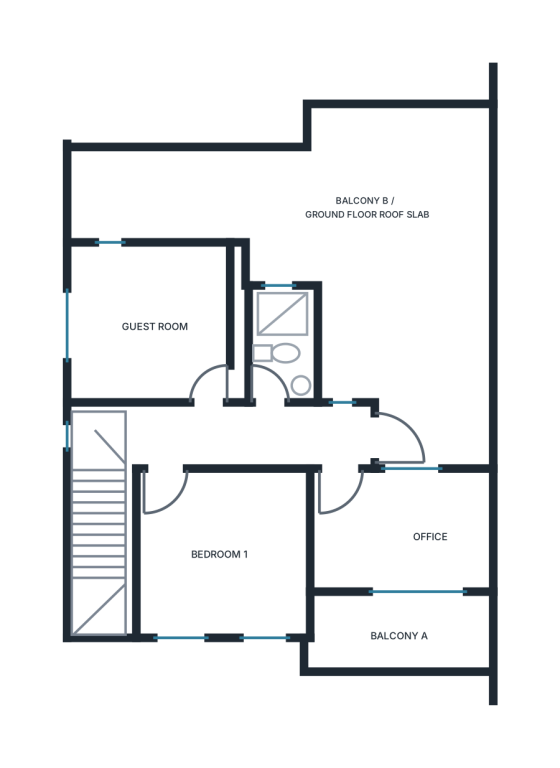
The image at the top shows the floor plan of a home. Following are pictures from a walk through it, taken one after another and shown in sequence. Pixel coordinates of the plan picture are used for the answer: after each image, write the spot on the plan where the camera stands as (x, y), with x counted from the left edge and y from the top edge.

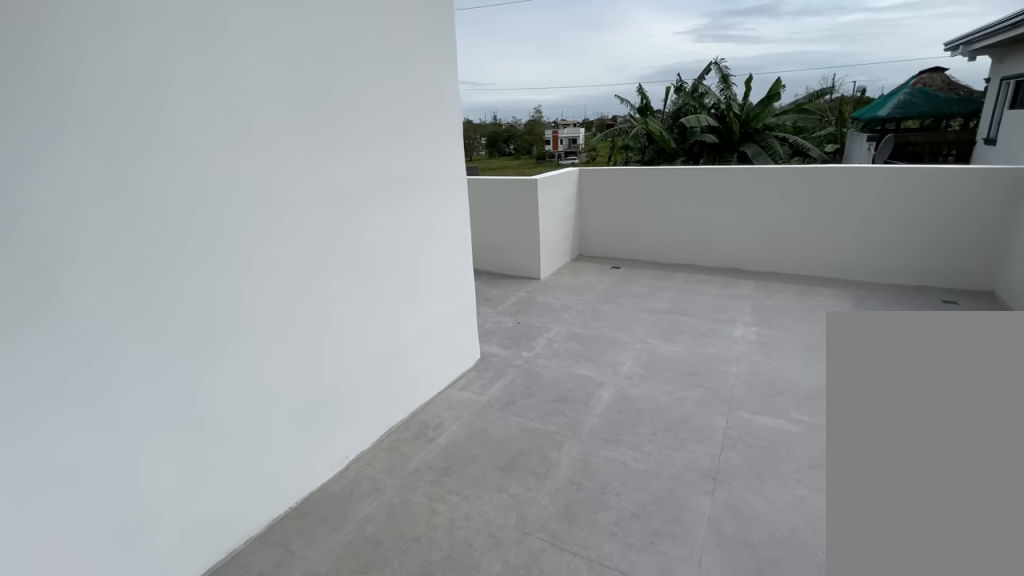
(447, 392)
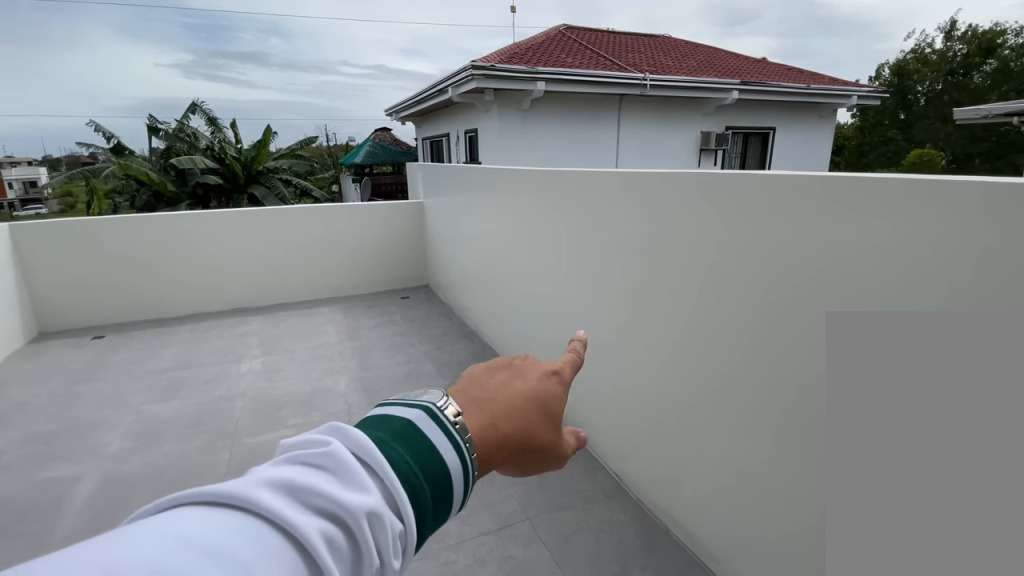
(448, 391)
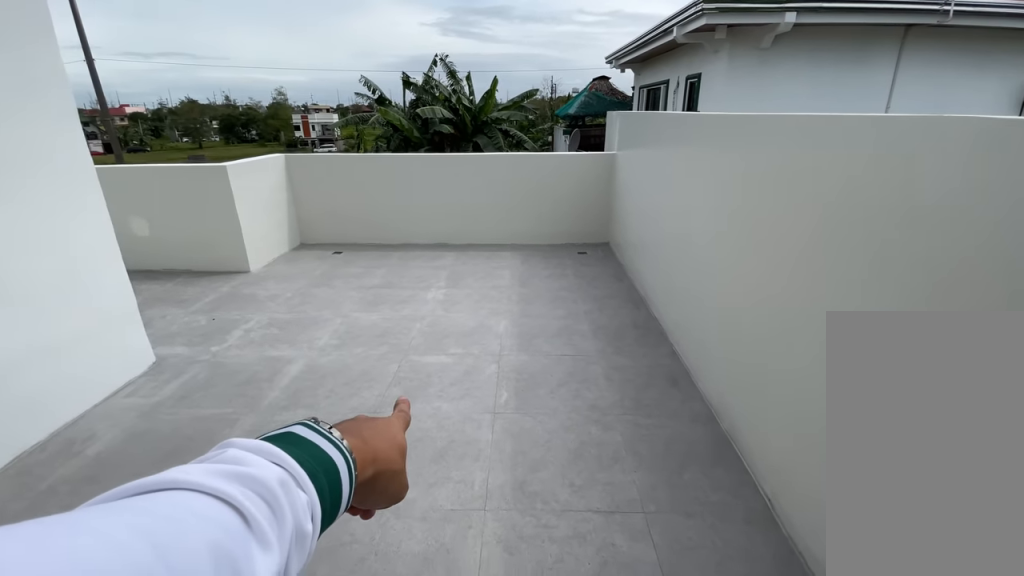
(448, 392)
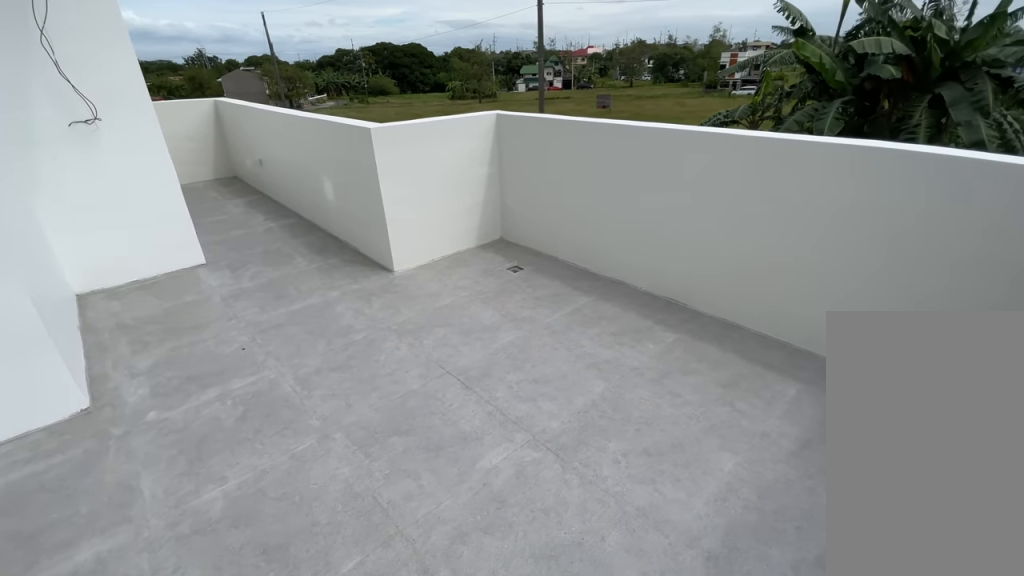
(448, 378)
